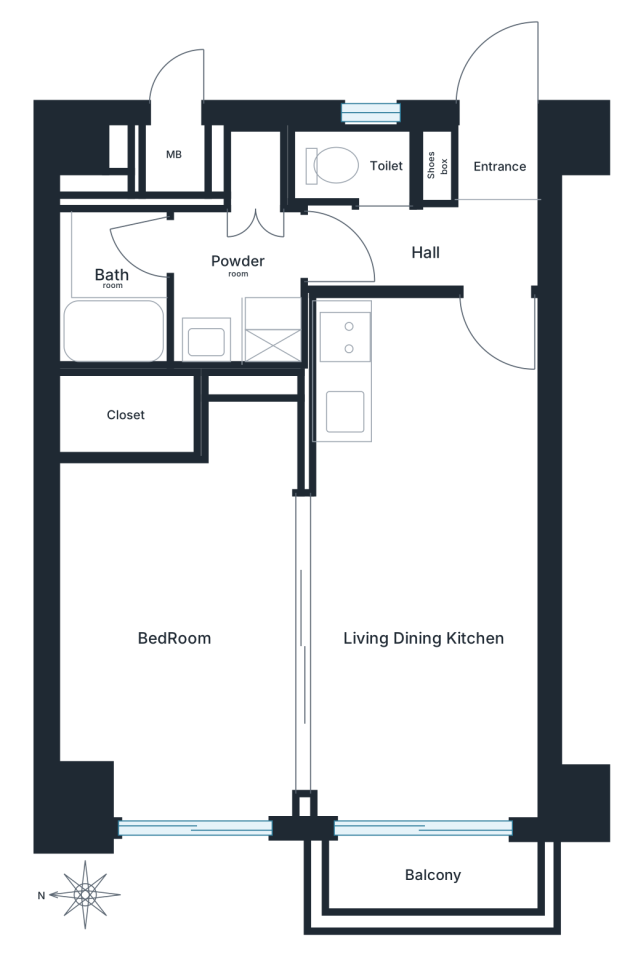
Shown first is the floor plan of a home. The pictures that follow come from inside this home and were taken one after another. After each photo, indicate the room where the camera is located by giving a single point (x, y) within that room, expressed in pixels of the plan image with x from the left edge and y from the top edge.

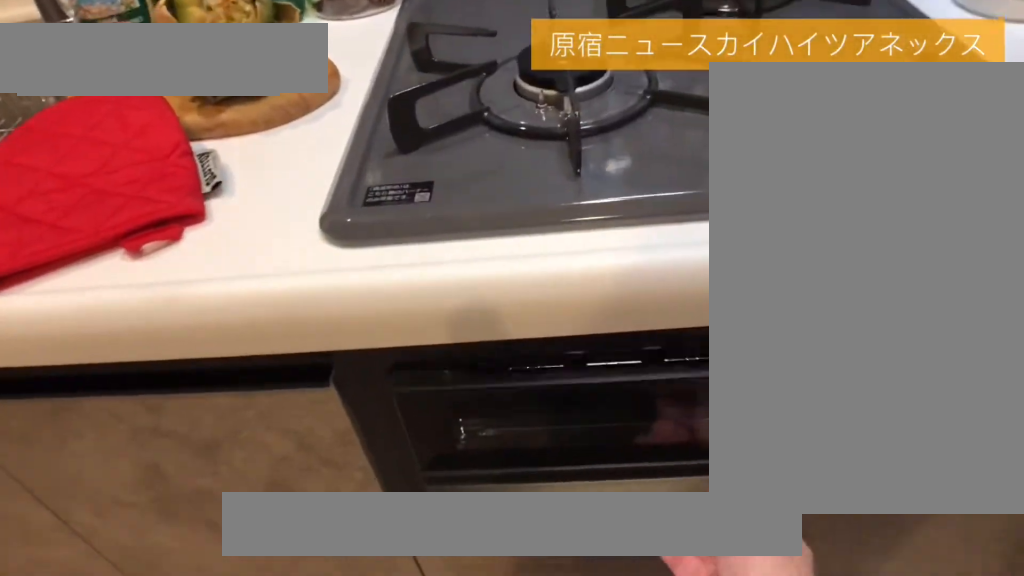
(429, 379)
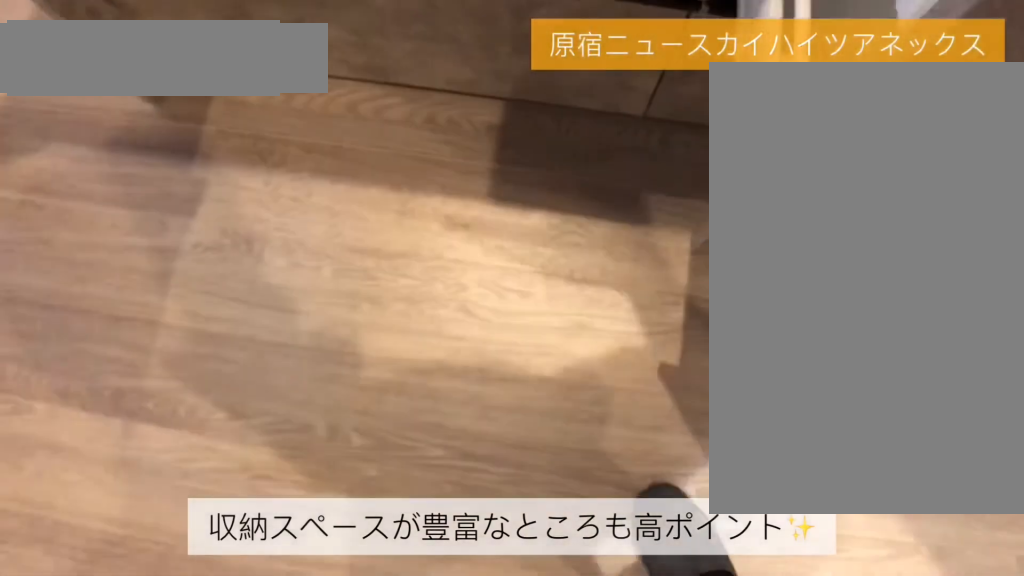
(431, 382)
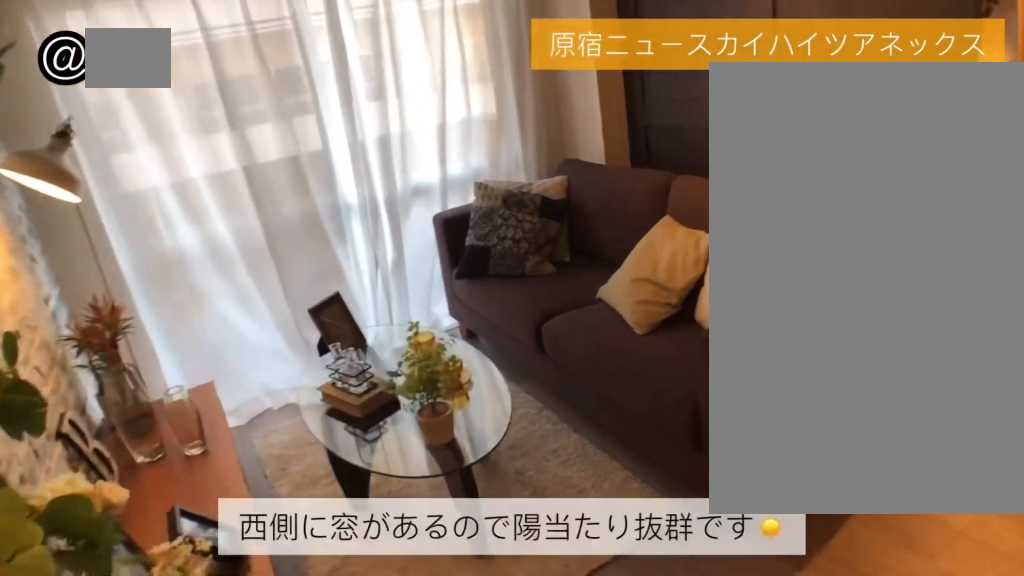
(431, 640)
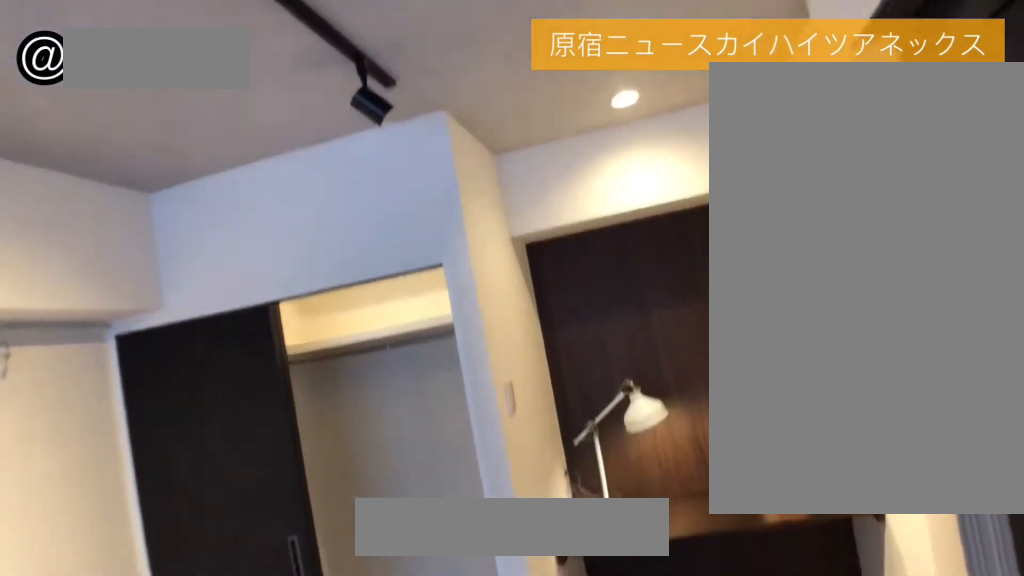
(182, 638)
